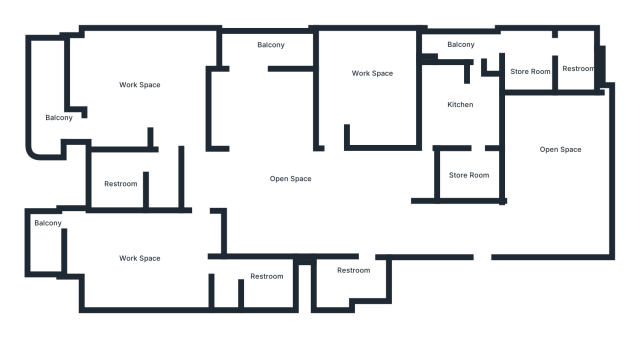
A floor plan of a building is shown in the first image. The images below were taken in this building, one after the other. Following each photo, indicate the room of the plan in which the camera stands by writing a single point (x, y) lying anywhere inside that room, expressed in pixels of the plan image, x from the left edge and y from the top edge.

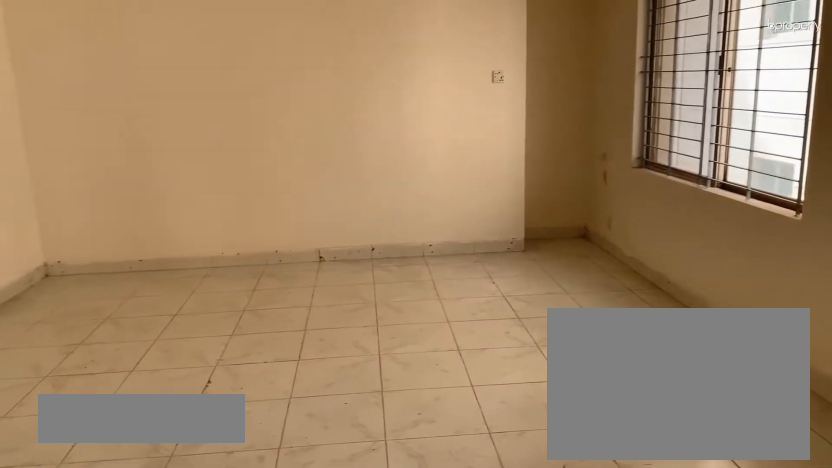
(561, 173)
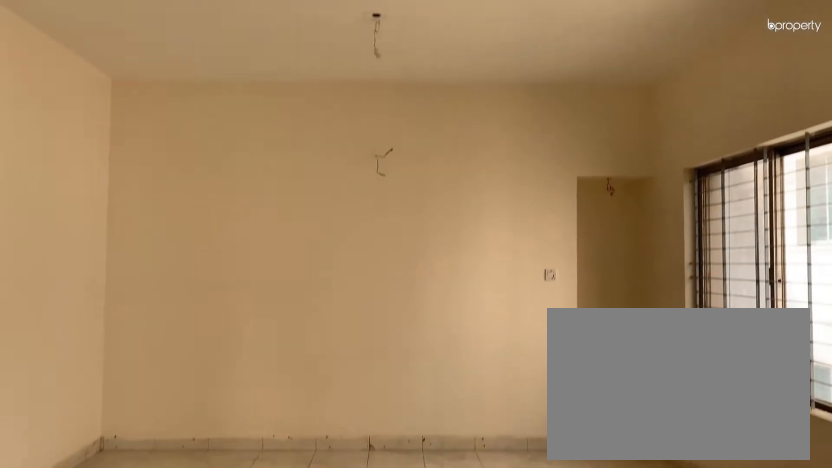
(561, 173)
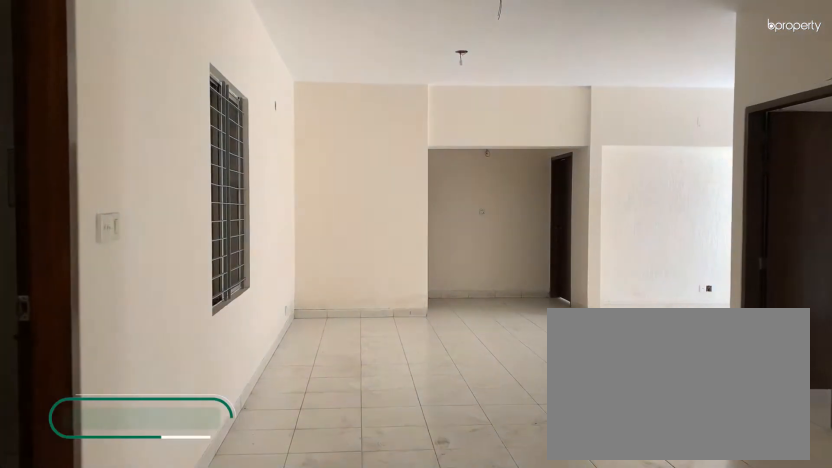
(375, 216)
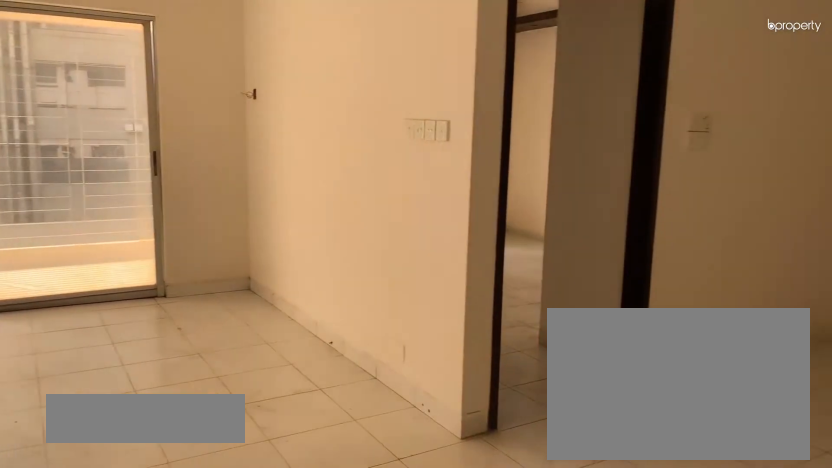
(300, 196)
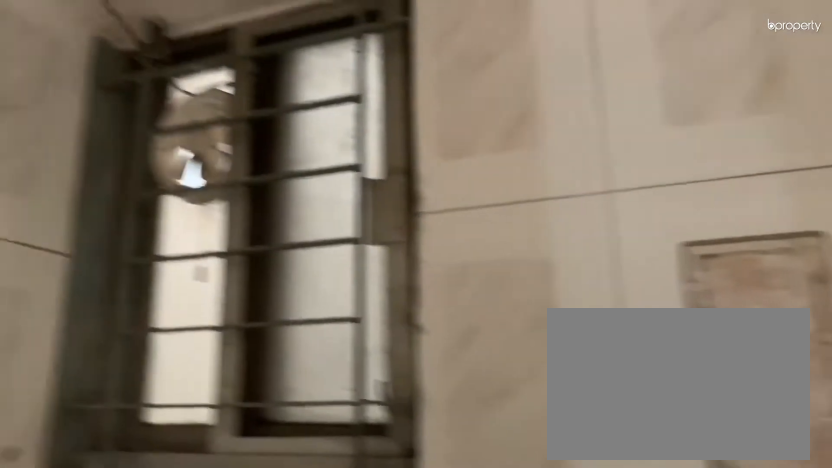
(361, 274)
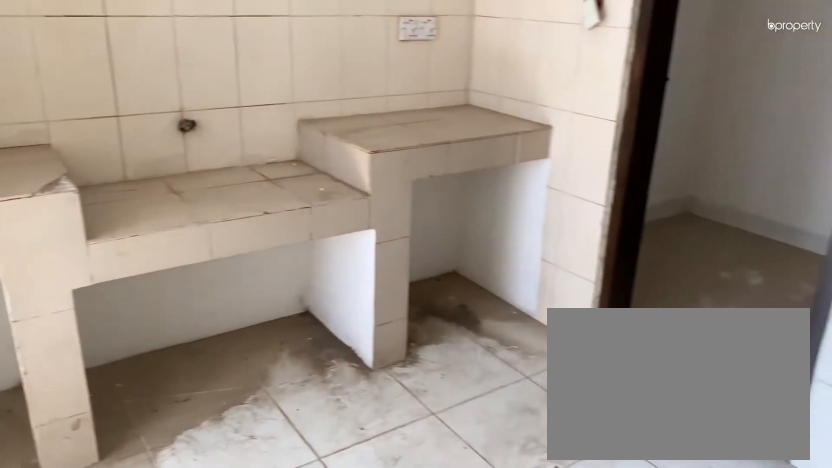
(469, 112)
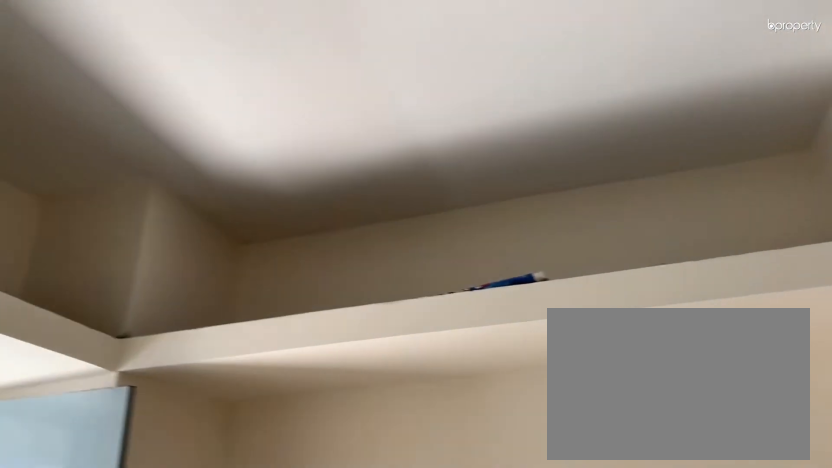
(469, 112)
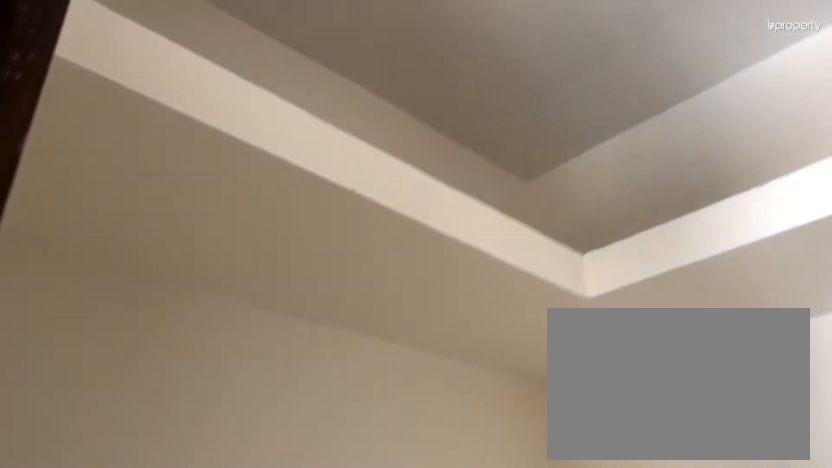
(470, 177)
